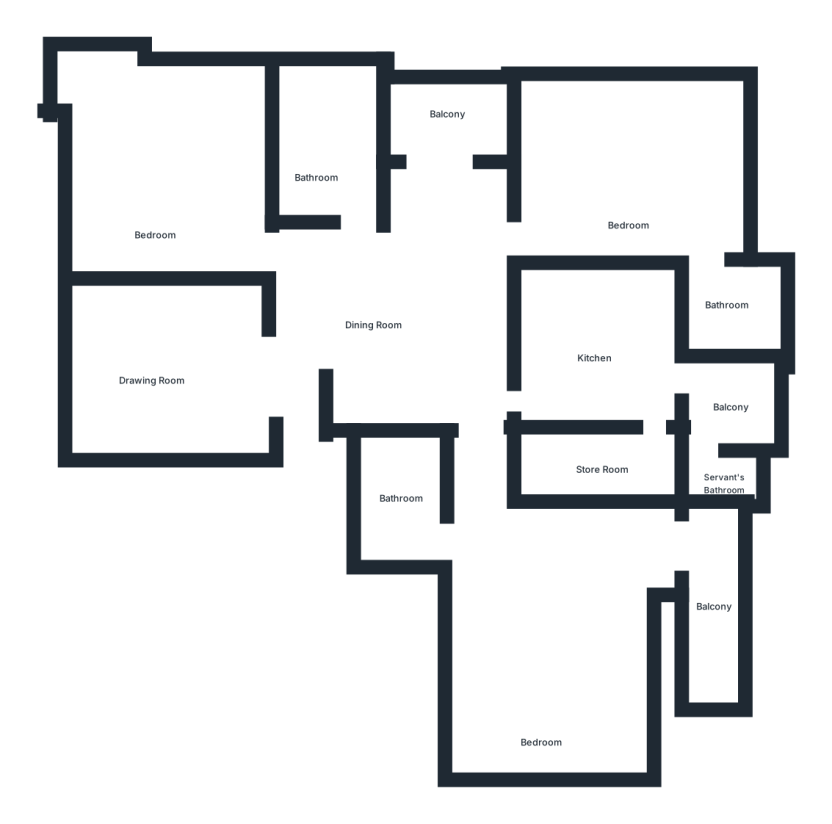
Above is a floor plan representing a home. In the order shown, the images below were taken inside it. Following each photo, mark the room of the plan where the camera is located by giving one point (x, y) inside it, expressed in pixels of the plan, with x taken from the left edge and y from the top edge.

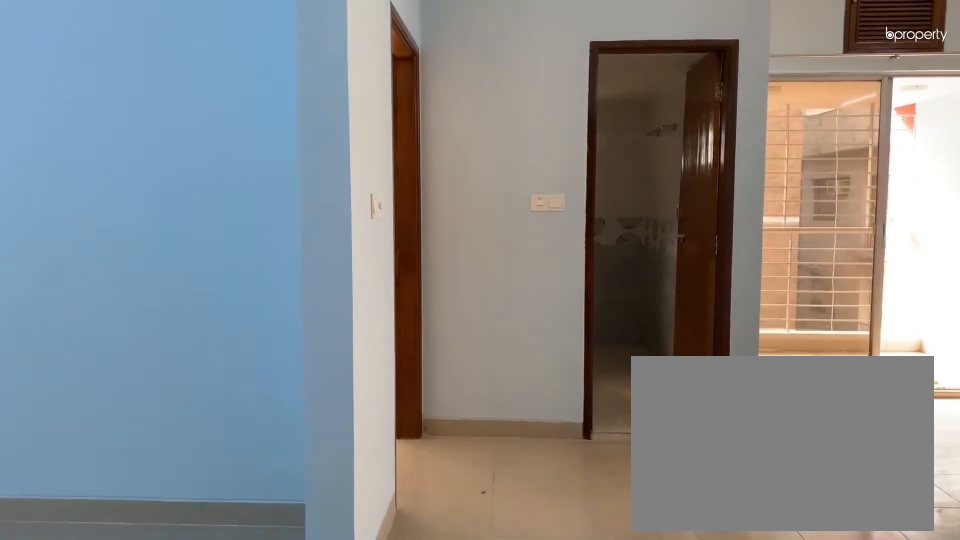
(295, 459)
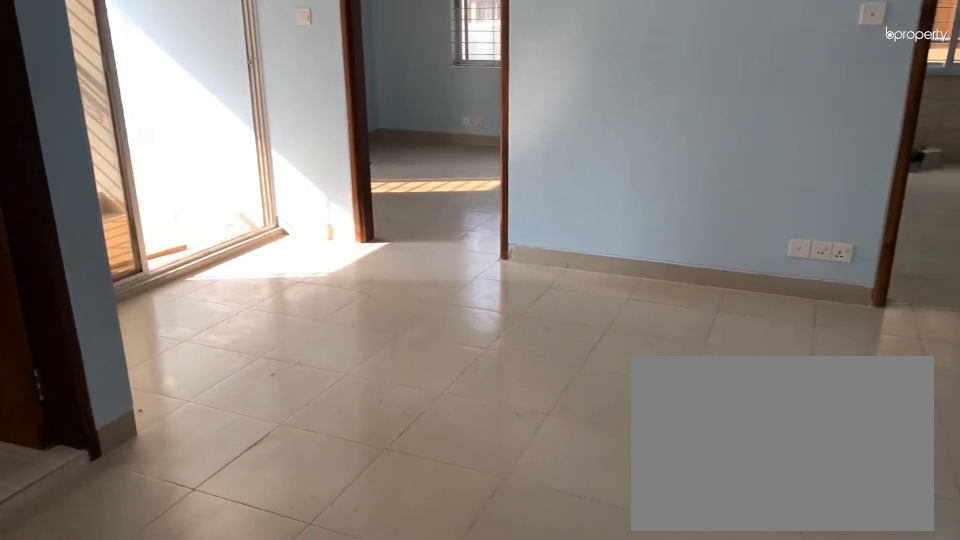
(389, 319)
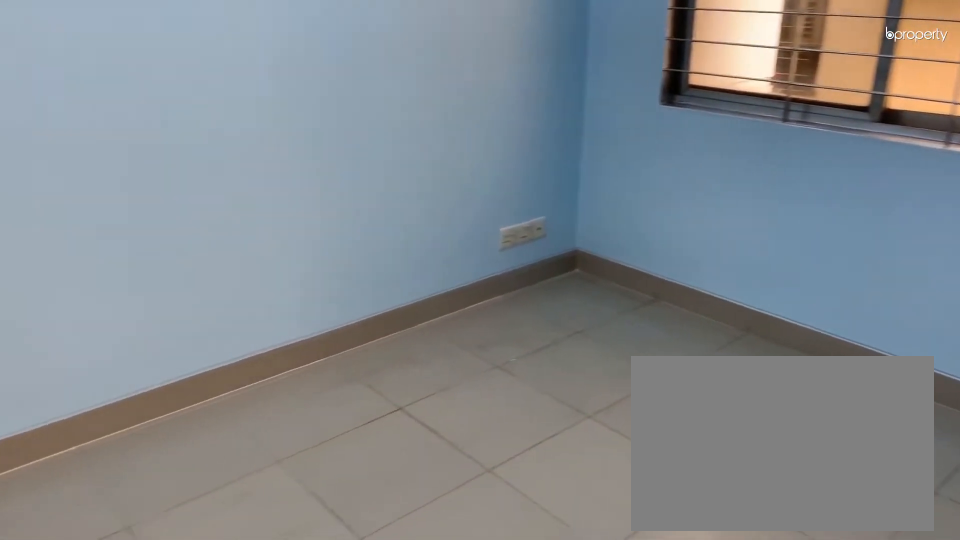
(150, 360)
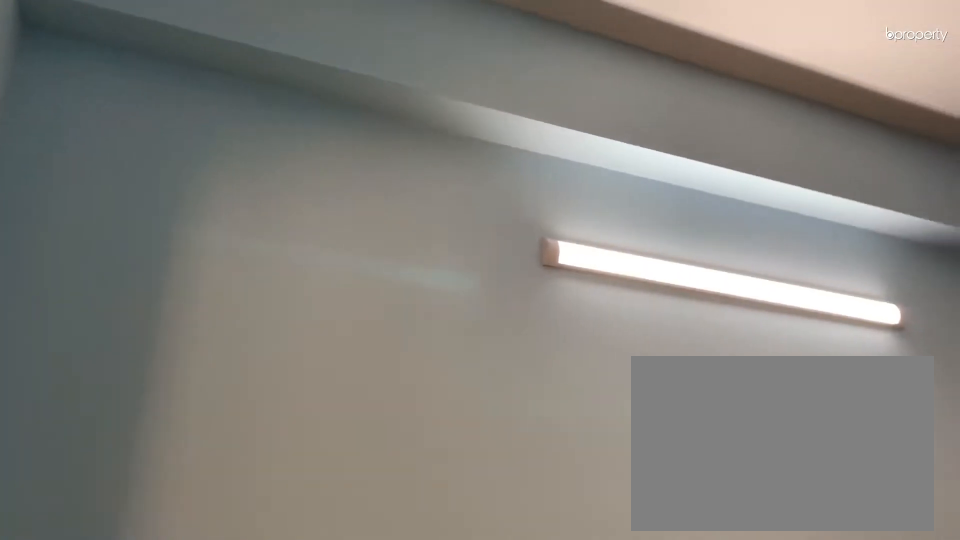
(150, 360)
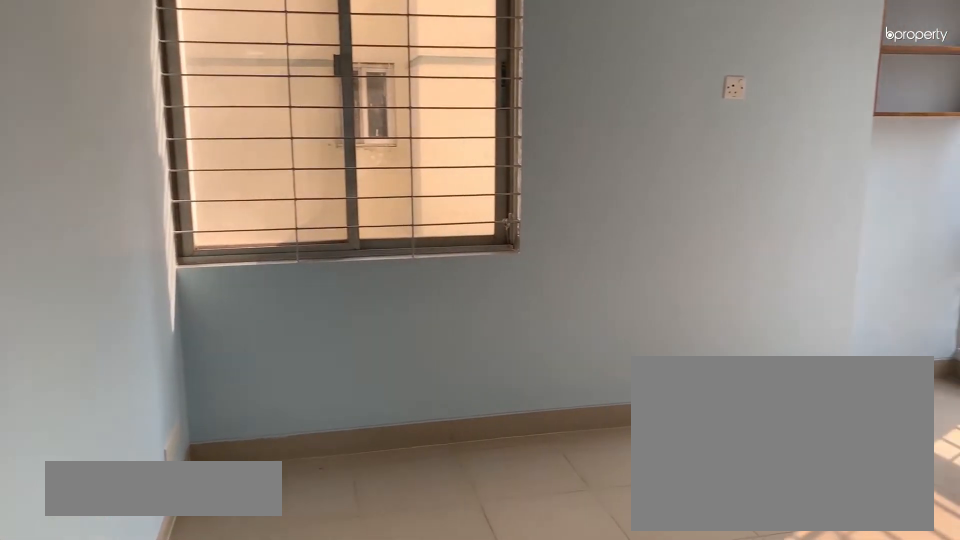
(156, 190)
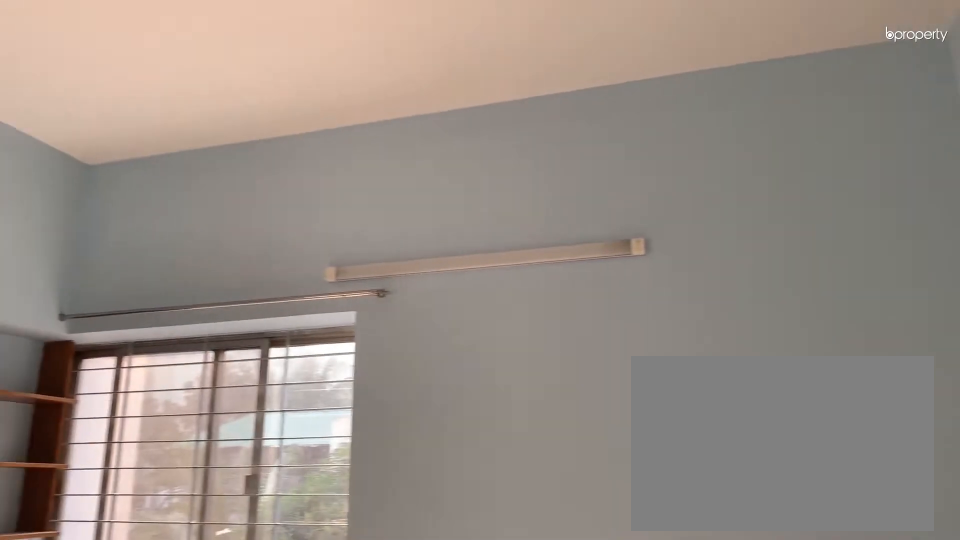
(155, 190)
